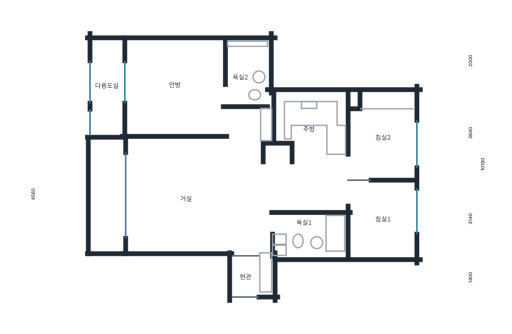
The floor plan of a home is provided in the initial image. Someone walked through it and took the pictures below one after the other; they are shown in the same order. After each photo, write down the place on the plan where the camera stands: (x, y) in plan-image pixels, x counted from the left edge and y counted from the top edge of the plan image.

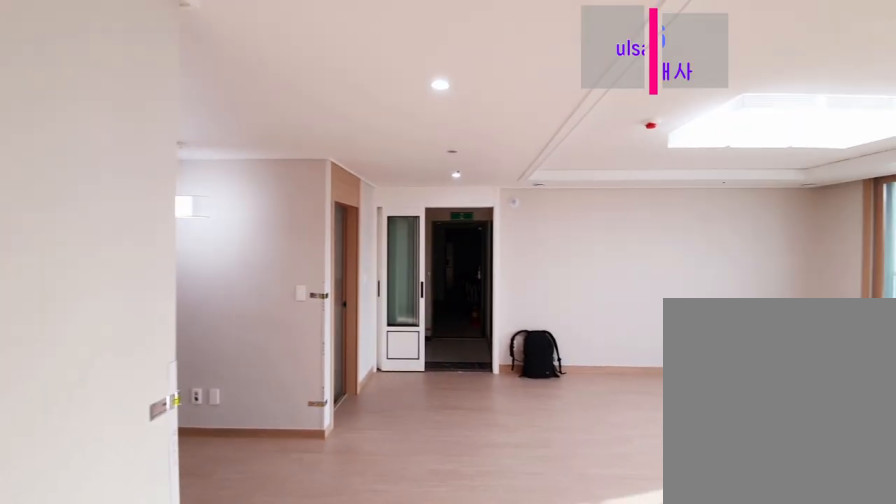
(243, 132)
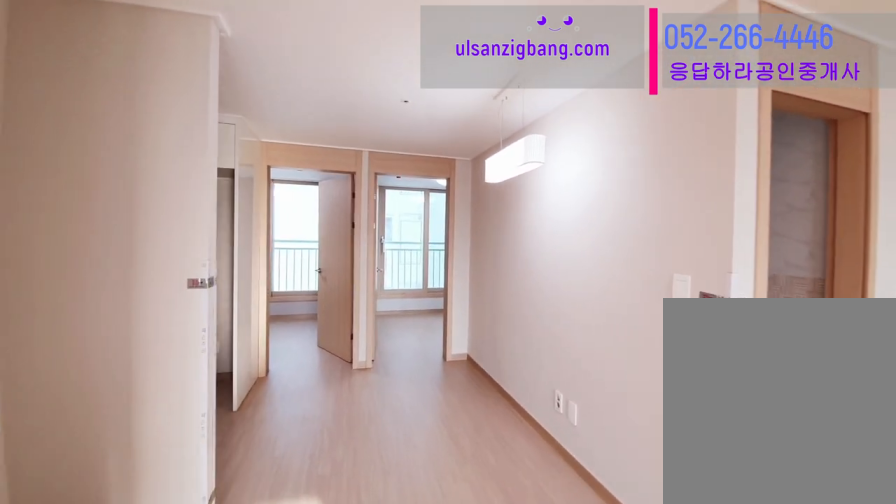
(250, 174)
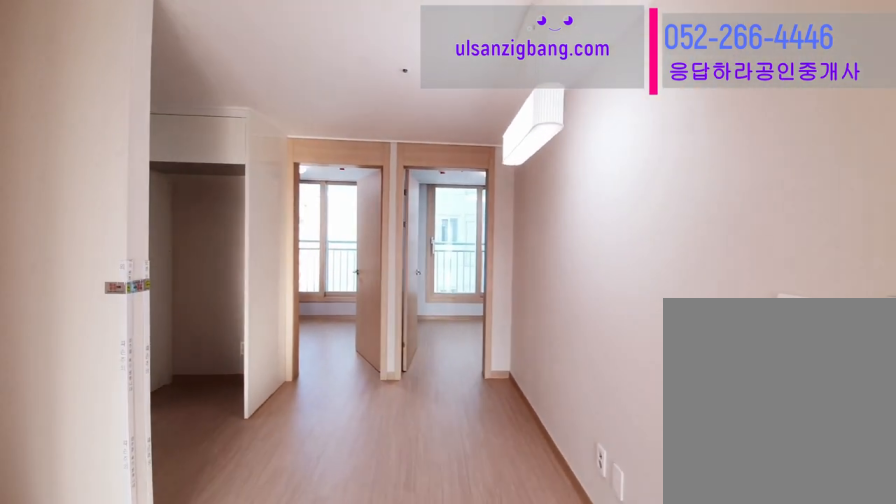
(249, 174)
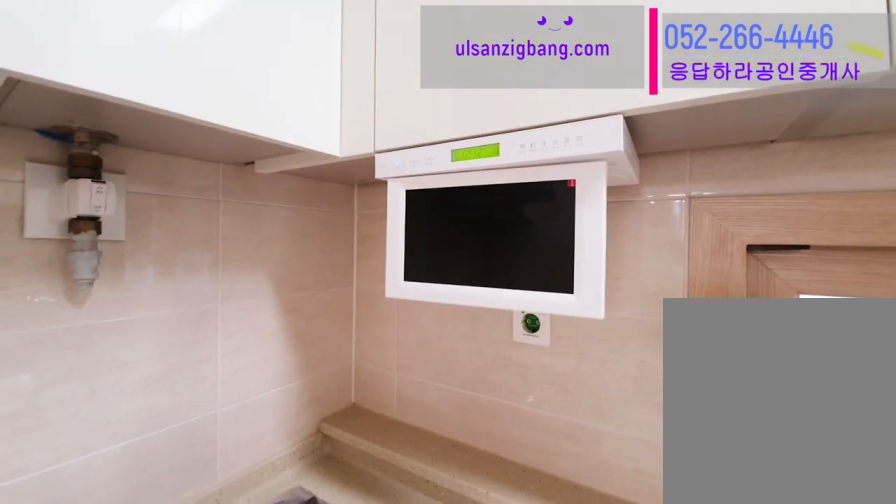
(312, 135)
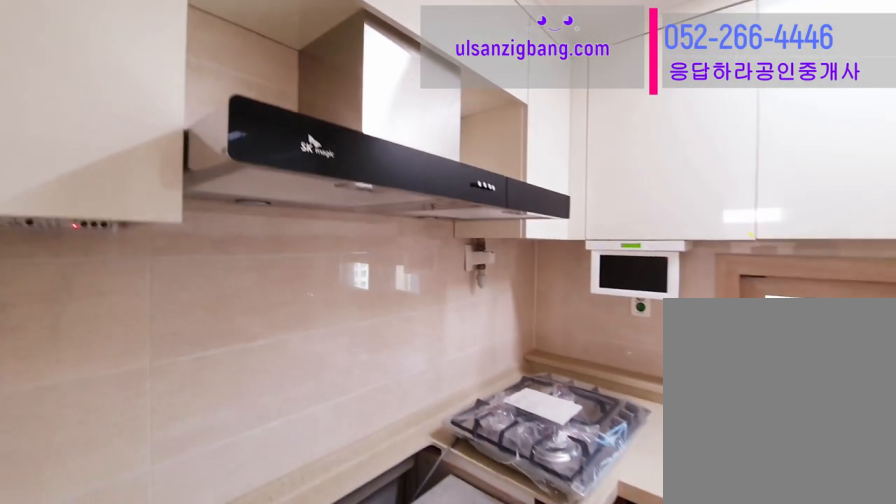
(313, 135)
